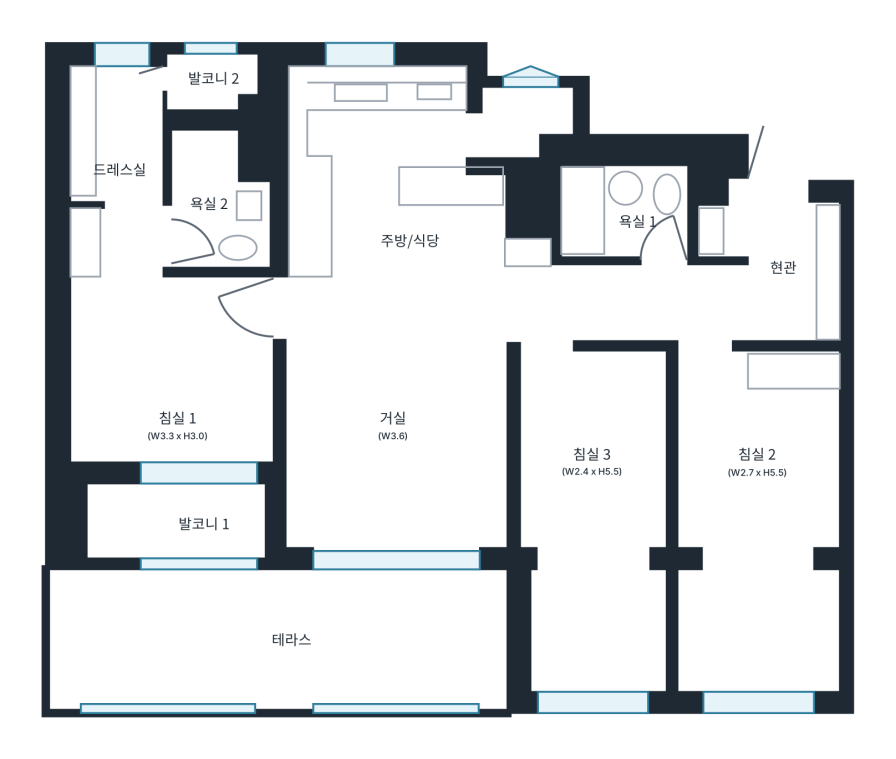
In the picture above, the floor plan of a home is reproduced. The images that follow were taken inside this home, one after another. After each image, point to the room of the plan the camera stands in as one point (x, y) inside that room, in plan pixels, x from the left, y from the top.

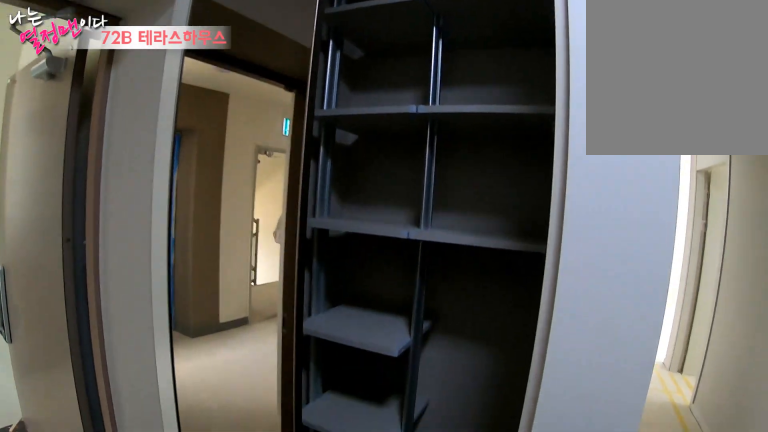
(788, 266)
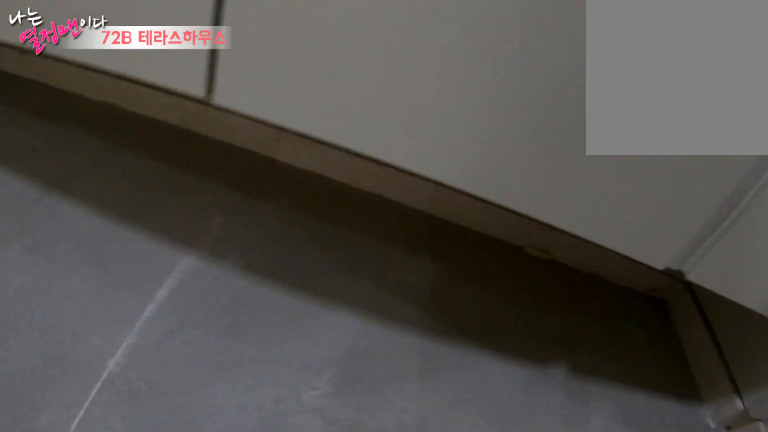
(788, 266)
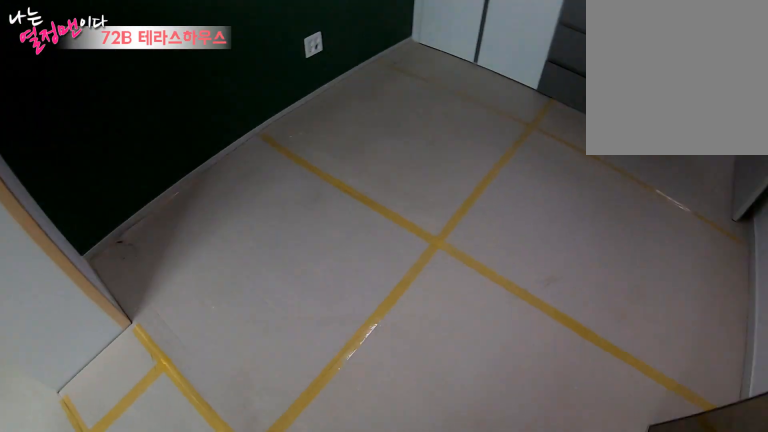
(759, 477)
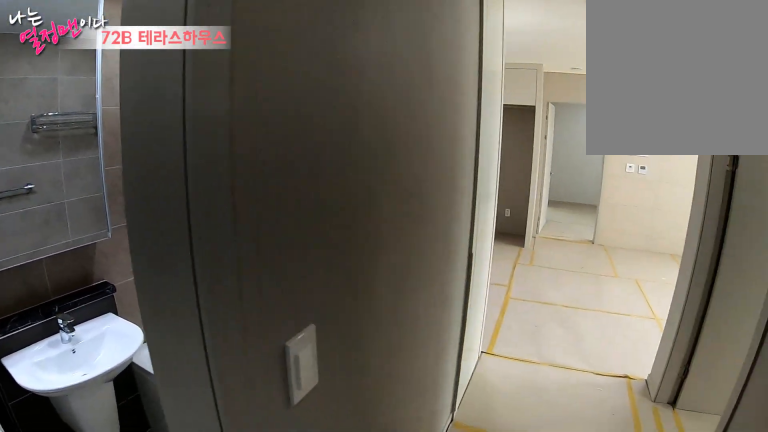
(630, 214)
